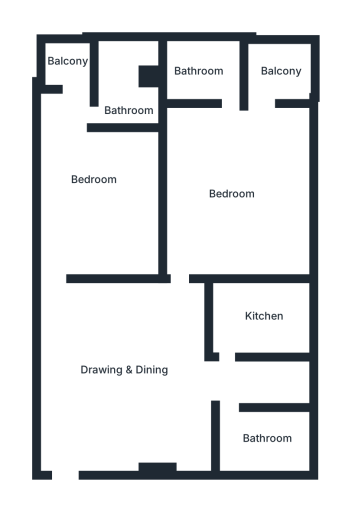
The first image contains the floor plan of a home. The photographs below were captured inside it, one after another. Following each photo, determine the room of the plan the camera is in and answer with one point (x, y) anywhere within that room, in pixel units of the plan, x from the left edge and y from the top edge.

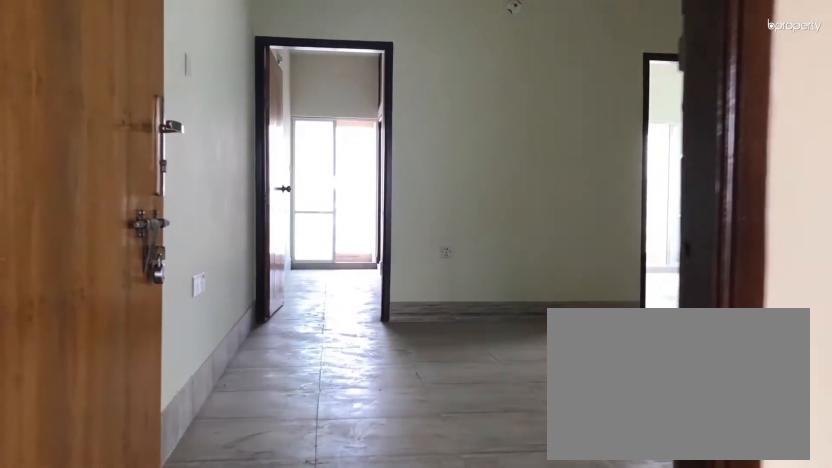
(77, 445)
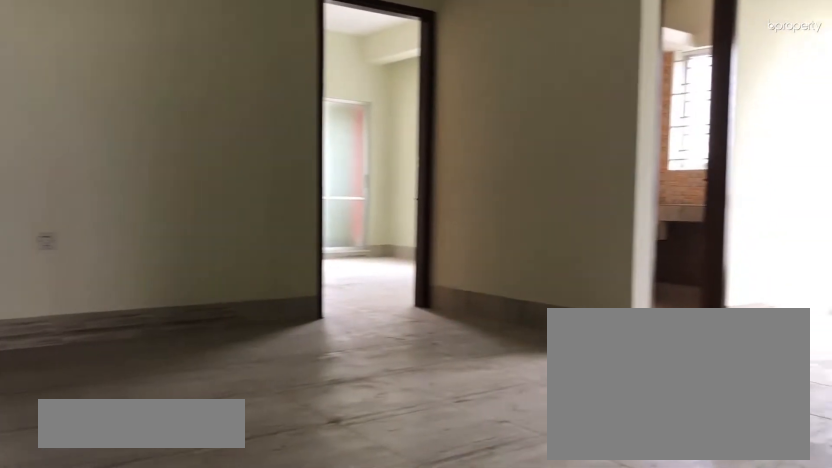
(123, 358)
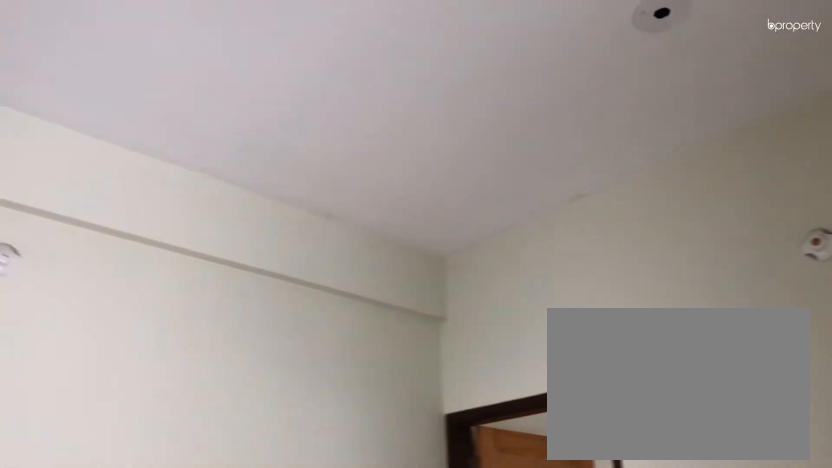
(123, 358)
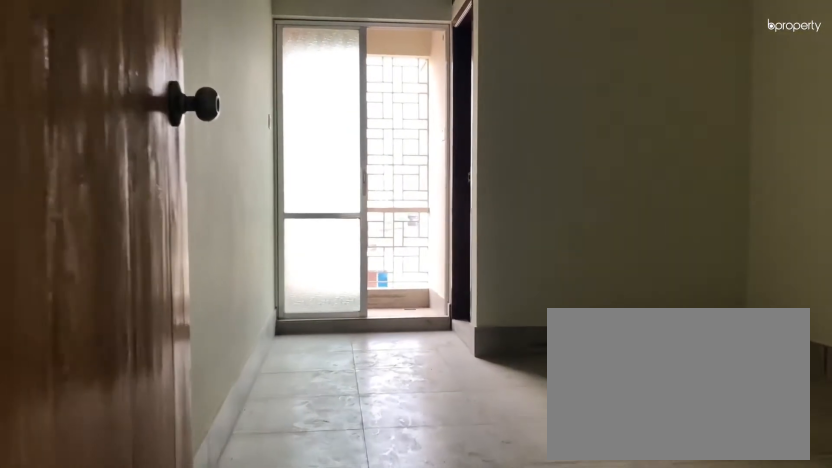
(64, 290)
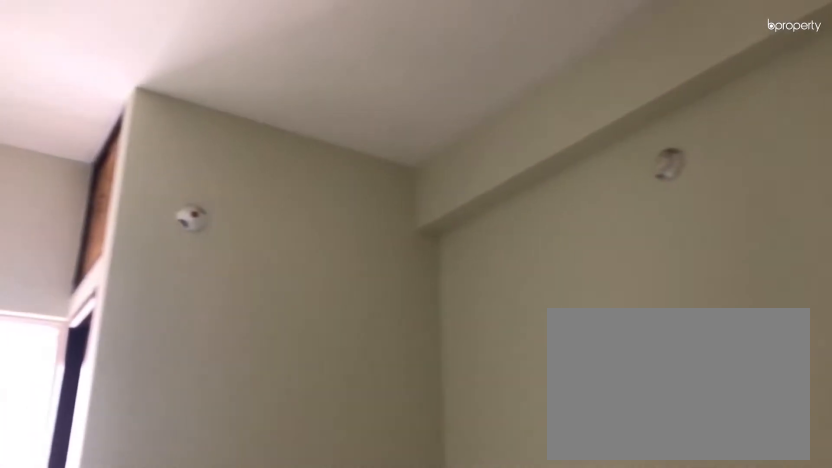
(91, 173)
